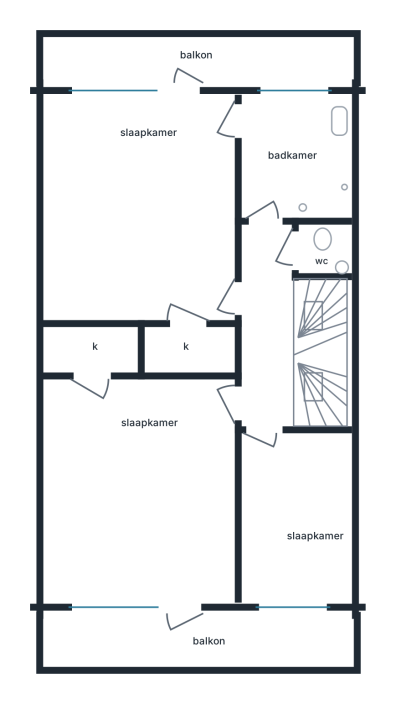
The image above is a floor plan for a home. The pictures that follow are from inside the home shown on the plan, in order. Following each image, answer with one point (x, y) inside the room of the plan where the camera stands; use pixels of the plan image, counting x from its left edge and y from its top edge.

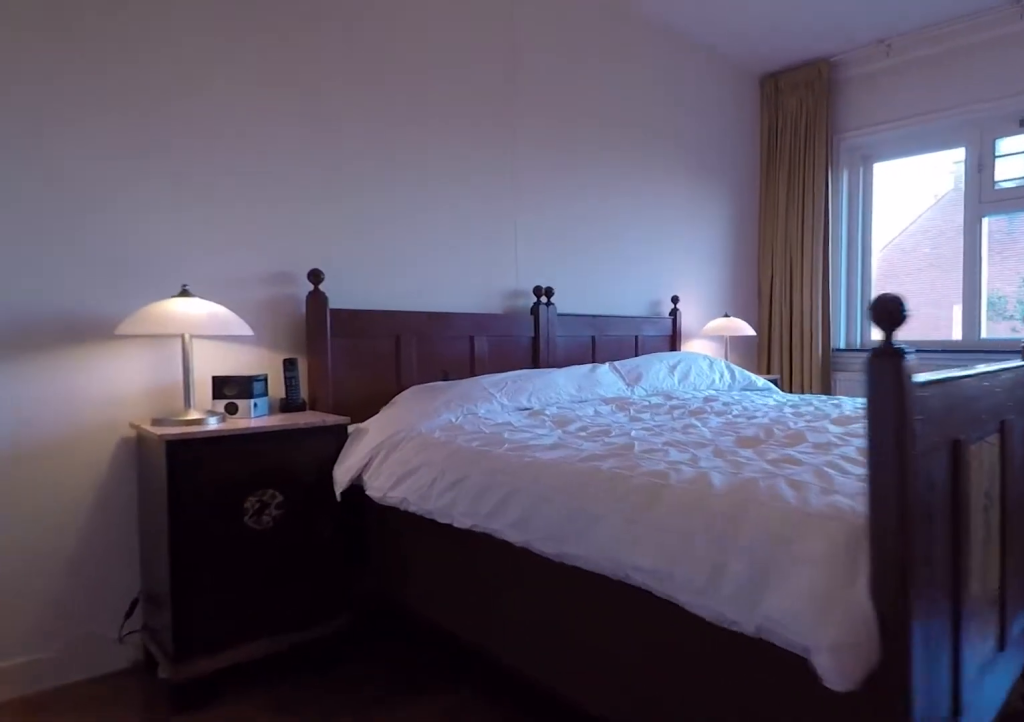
(138, 206)
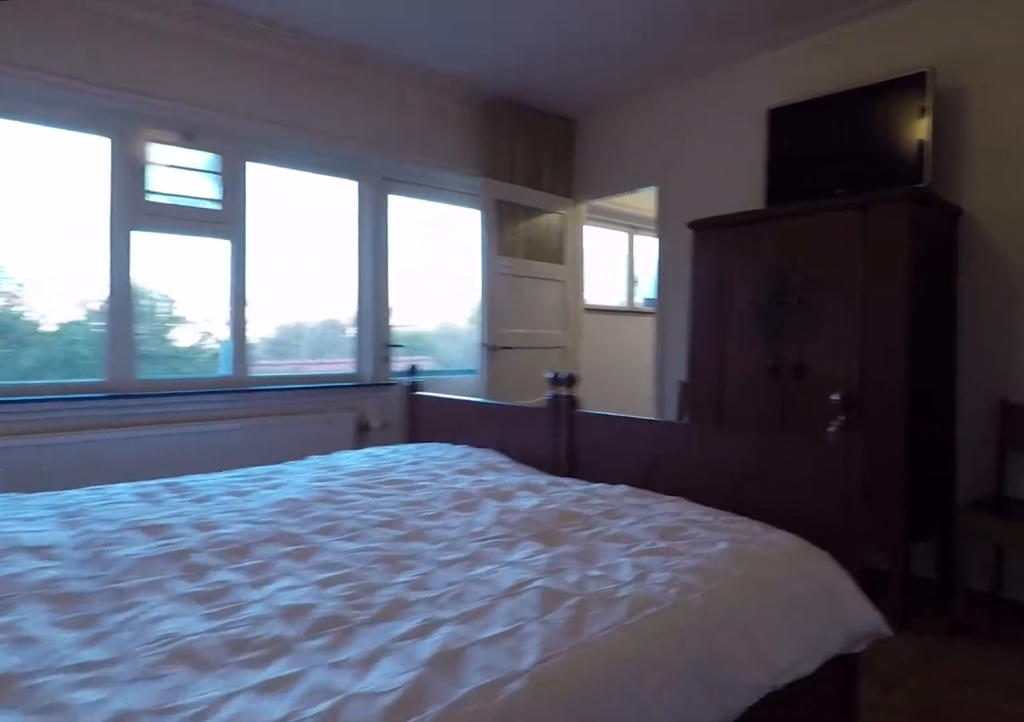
(138, 206)
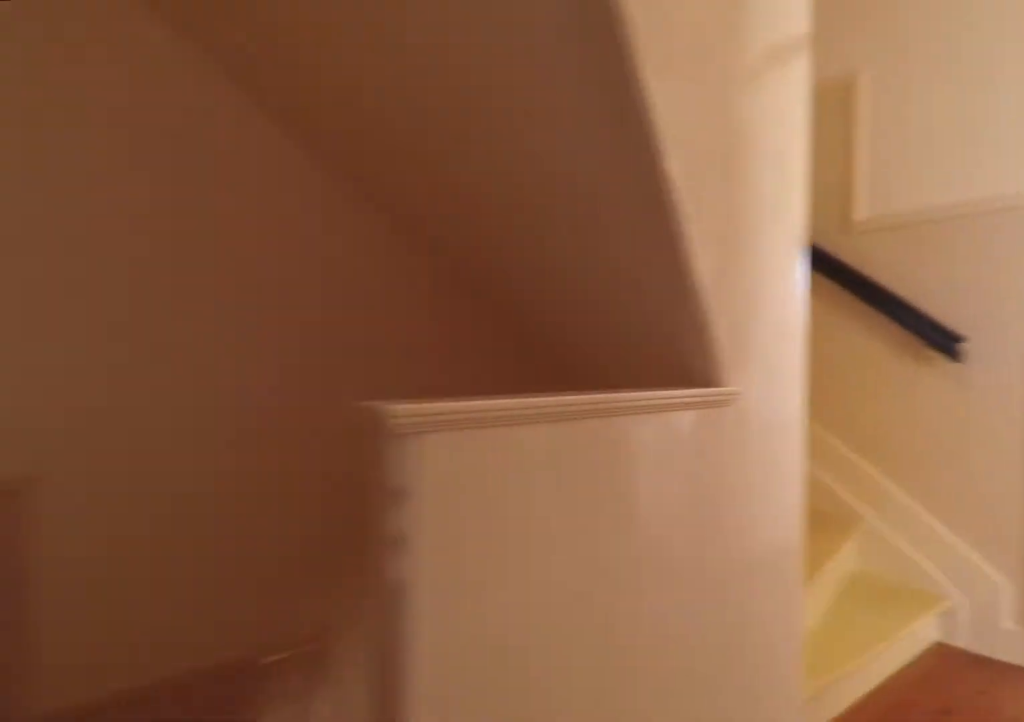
(268, 325)
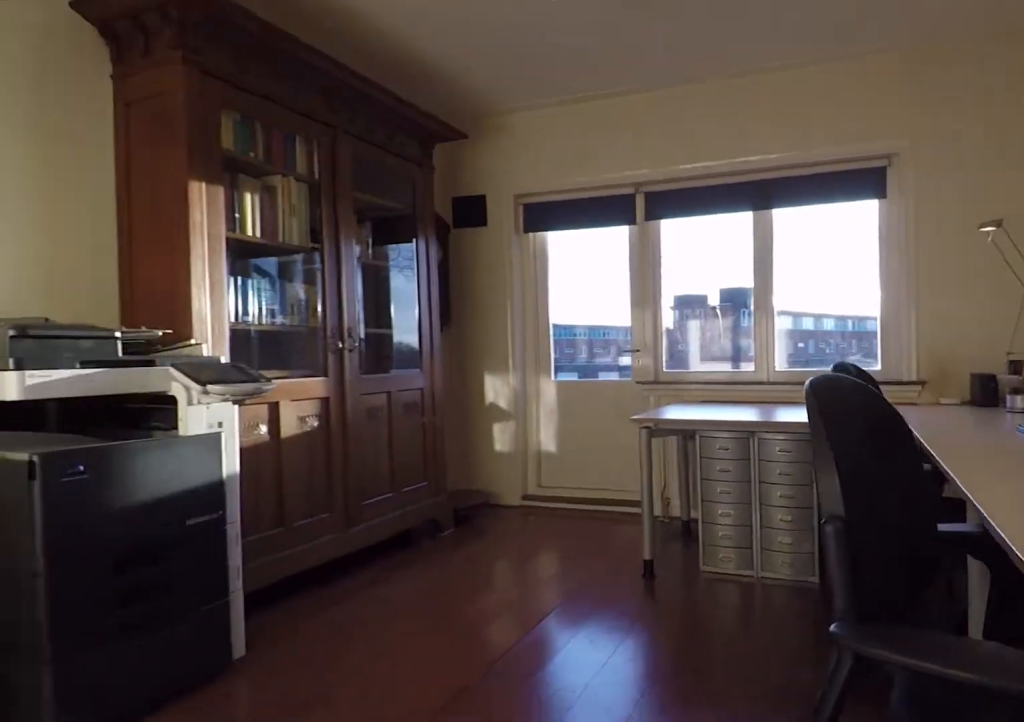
(138, 487)
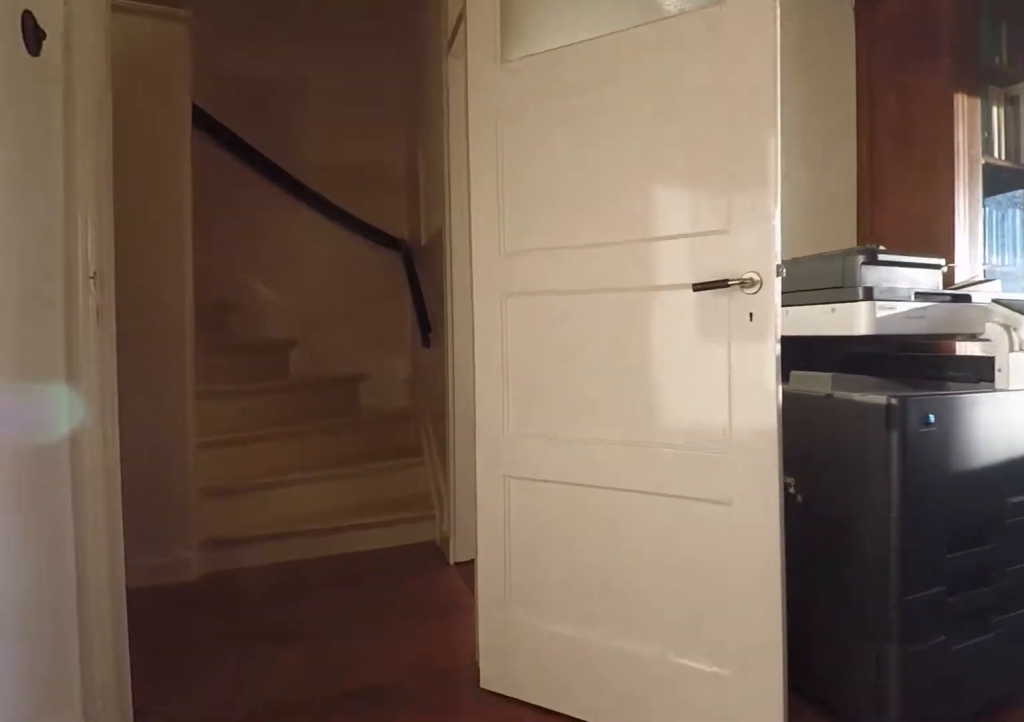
(138, 487)
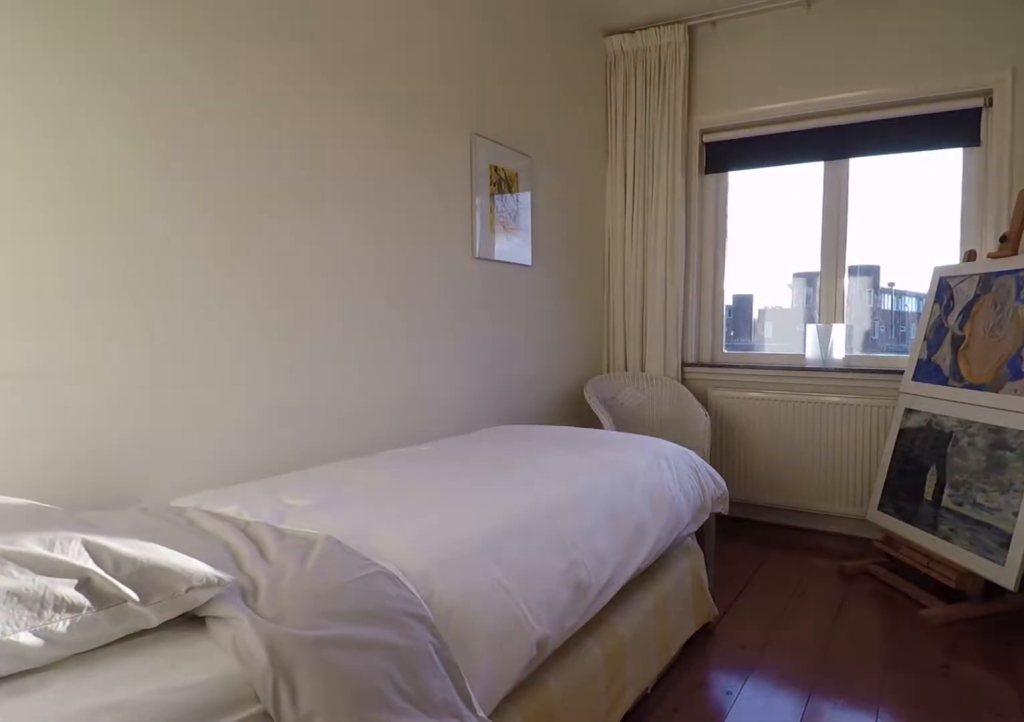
(293, 514)
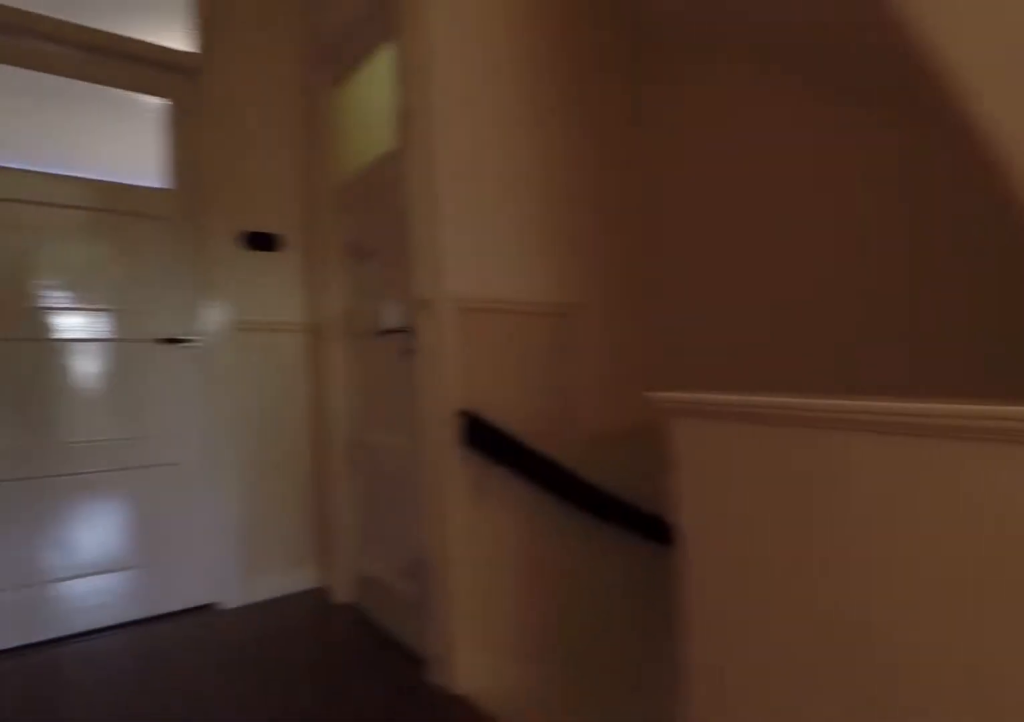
(268, 326)
